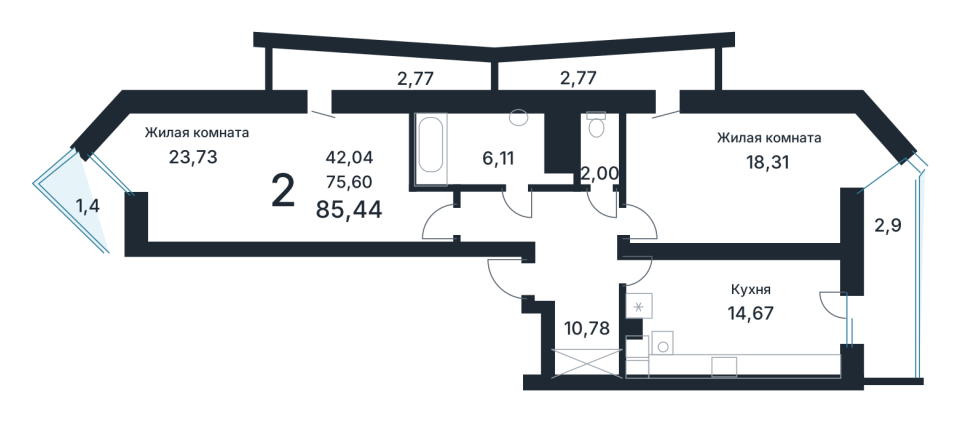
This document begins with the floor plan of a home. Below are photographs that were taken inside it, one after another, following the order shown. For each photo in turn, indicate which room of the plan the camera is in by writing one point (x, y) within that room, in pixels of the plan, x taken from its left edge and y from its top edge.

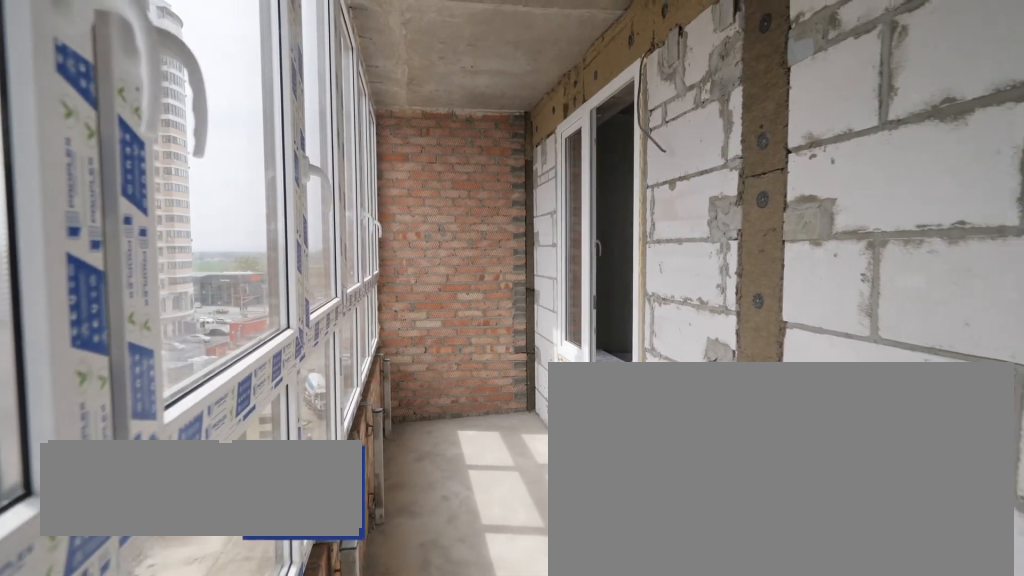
(887, 276)
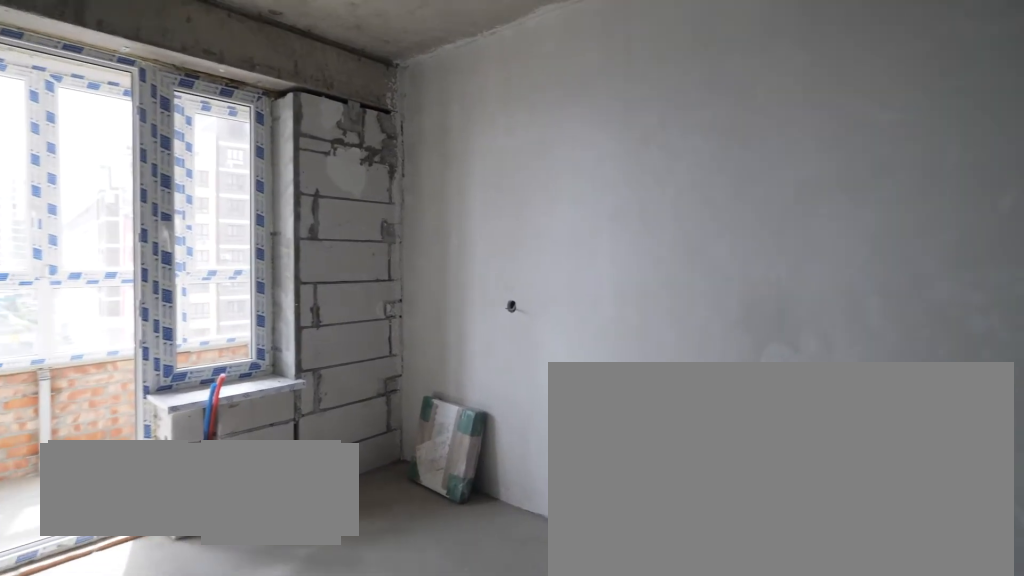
(740, 316)
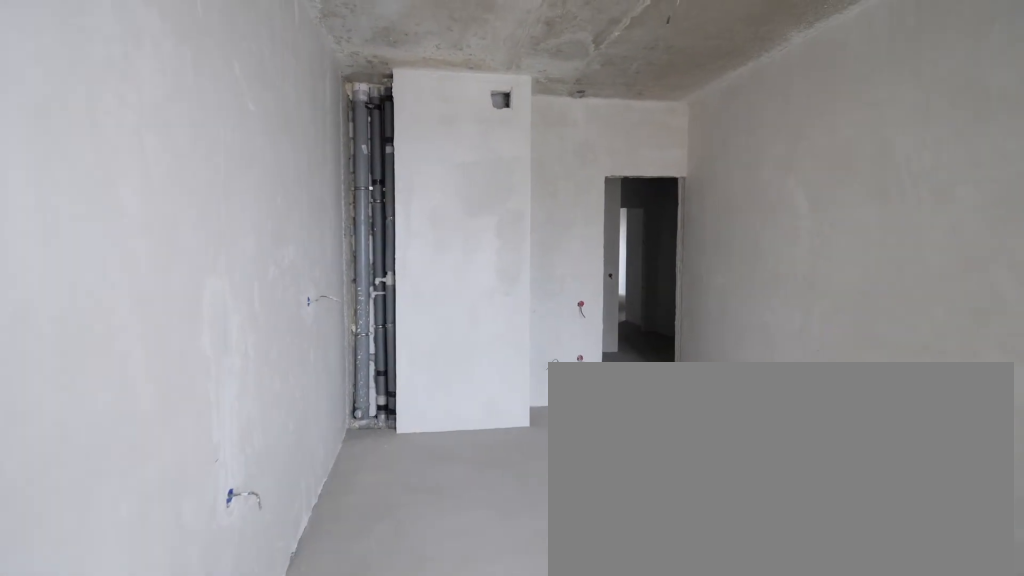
(740, 316)
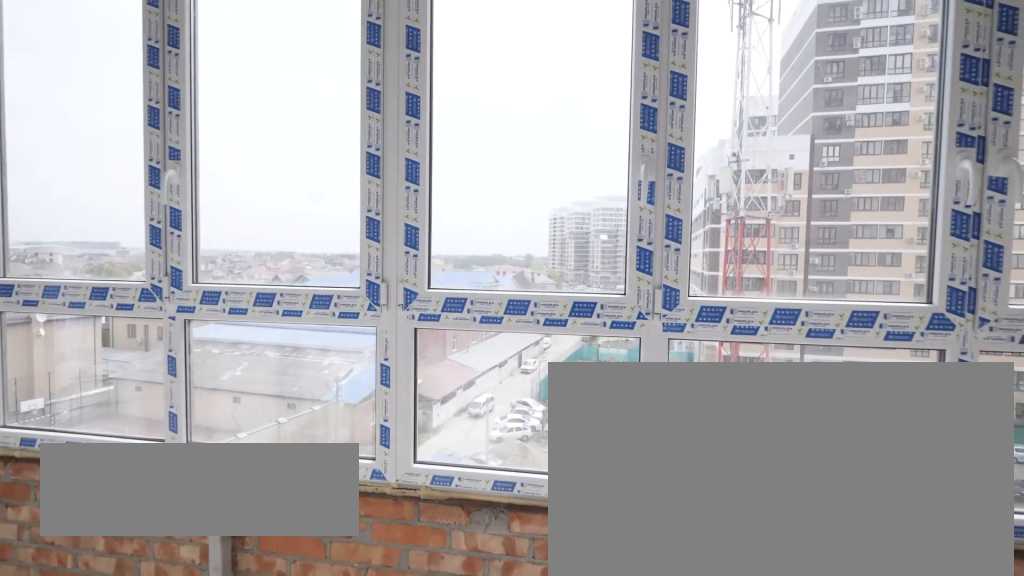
(887, 276)
